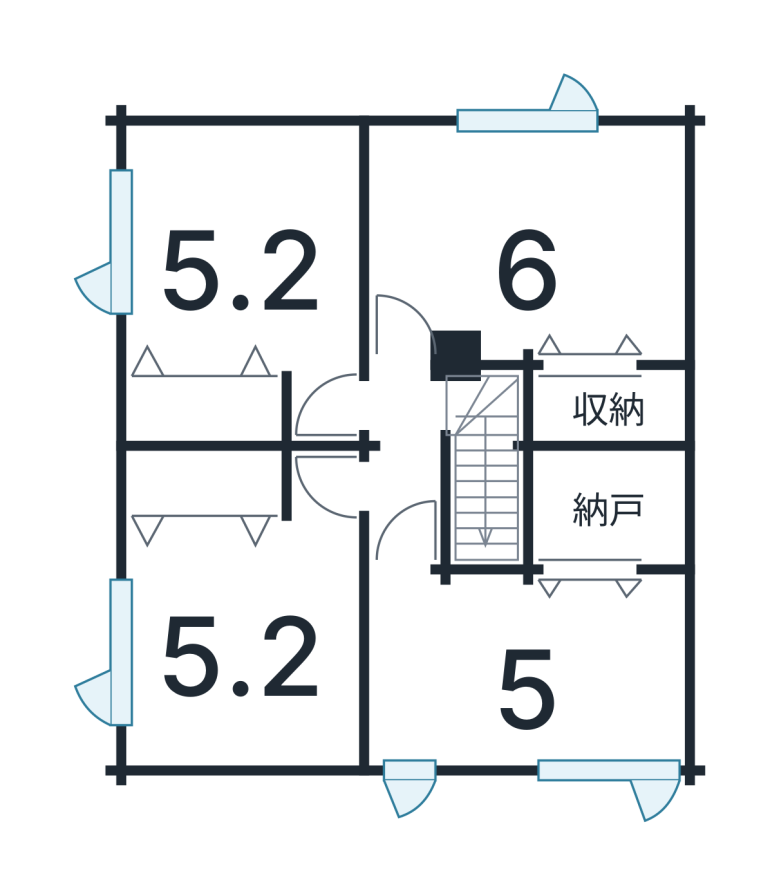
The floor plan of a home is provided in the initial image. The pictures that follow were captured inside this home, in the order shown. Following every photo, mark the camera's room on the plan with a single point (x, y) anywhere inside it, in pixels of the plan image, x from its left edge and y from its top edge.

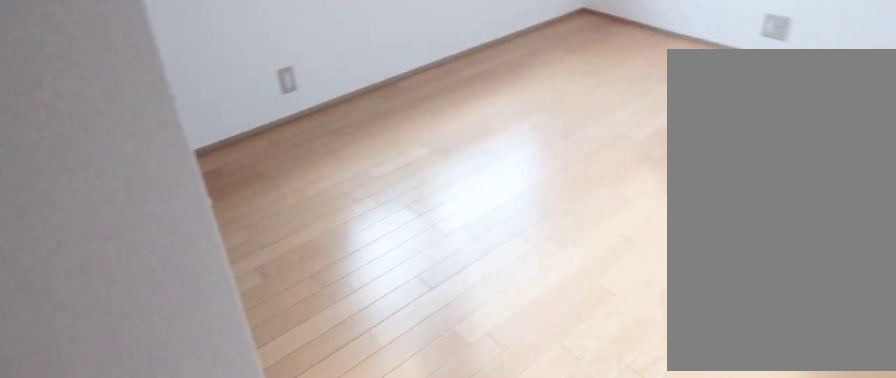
(223, 261)
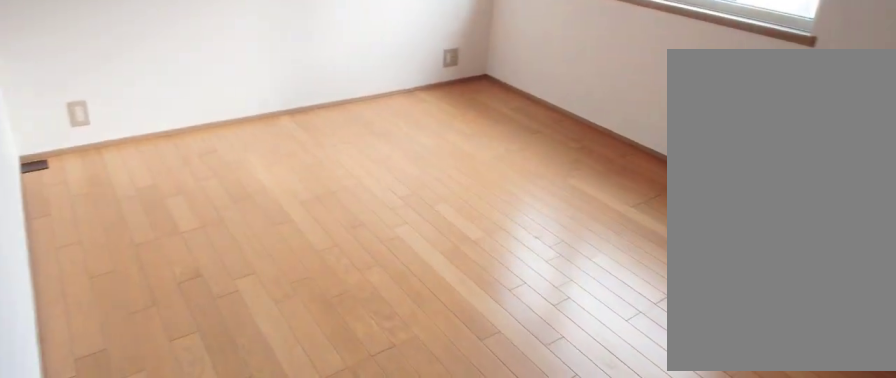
(235, 646)
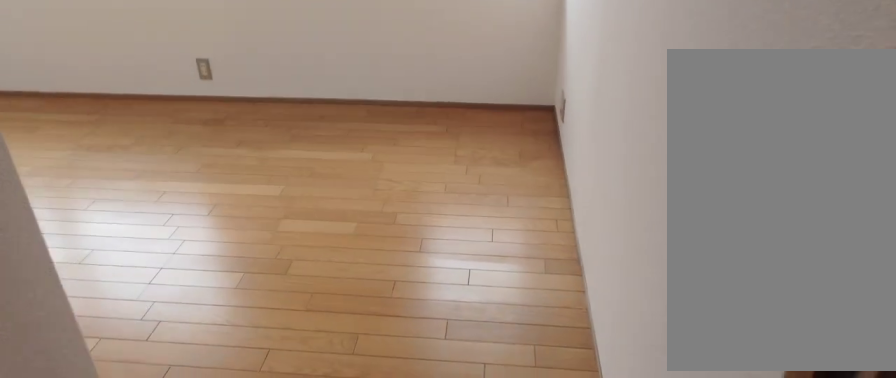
(536, 669)
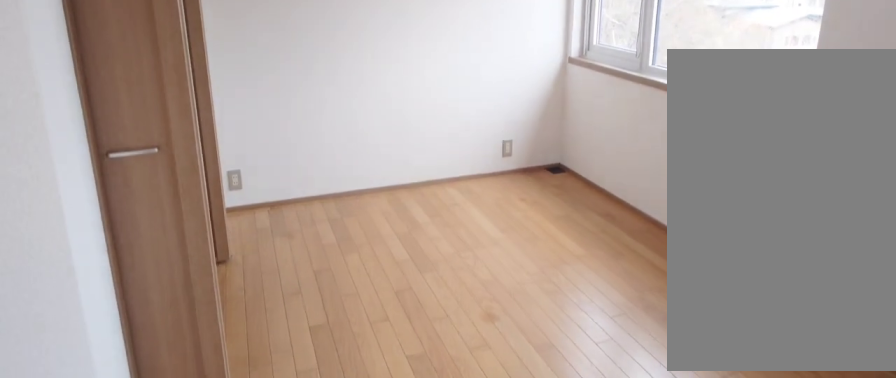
(536, 669)
